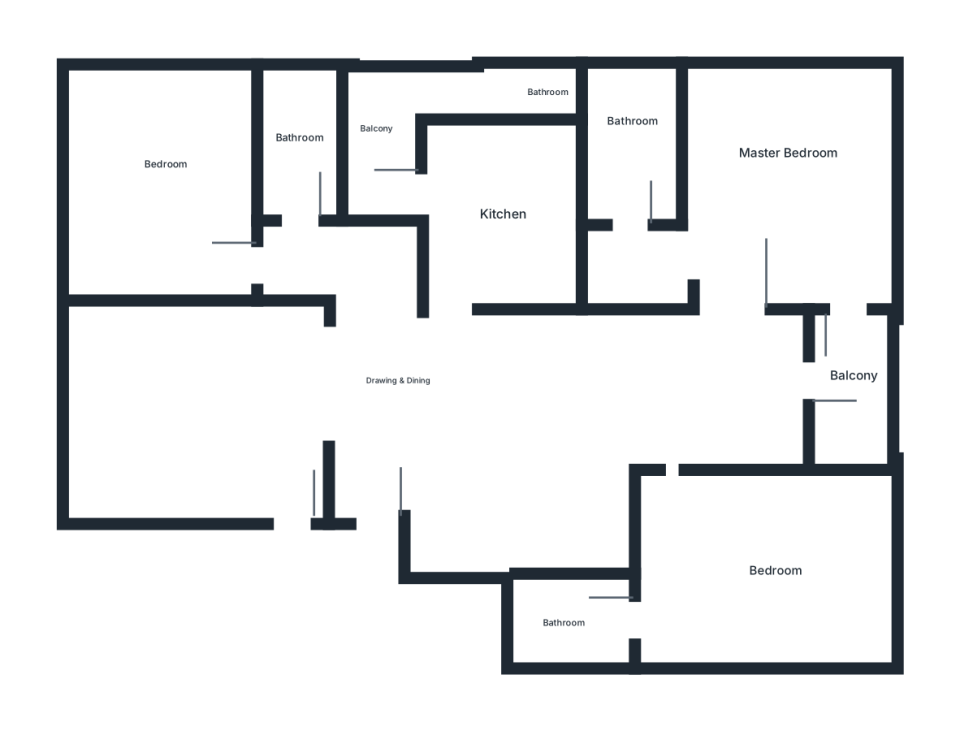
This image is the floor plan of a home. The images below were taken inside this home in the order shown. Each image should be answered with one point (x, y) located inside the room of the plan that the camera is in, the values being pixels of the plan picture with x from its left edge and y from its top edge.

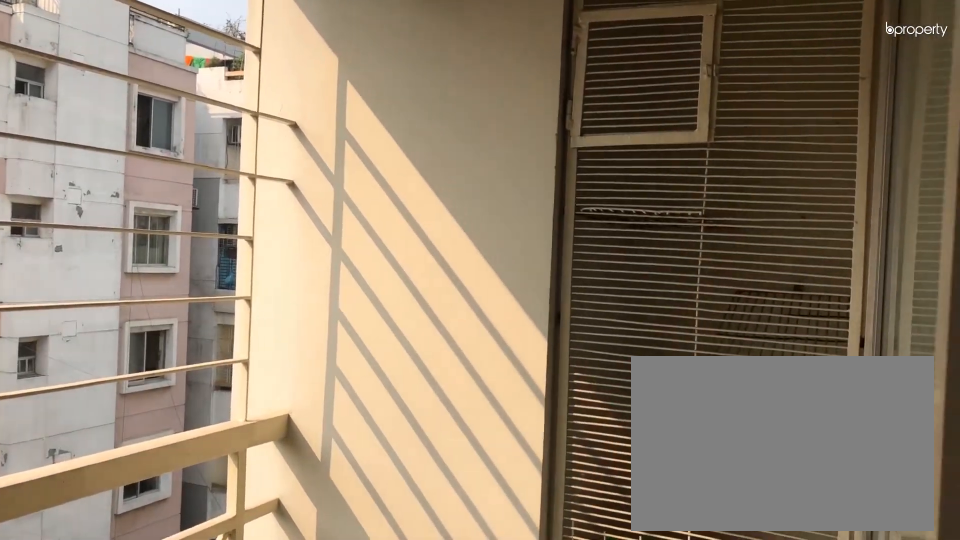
(848, 378)
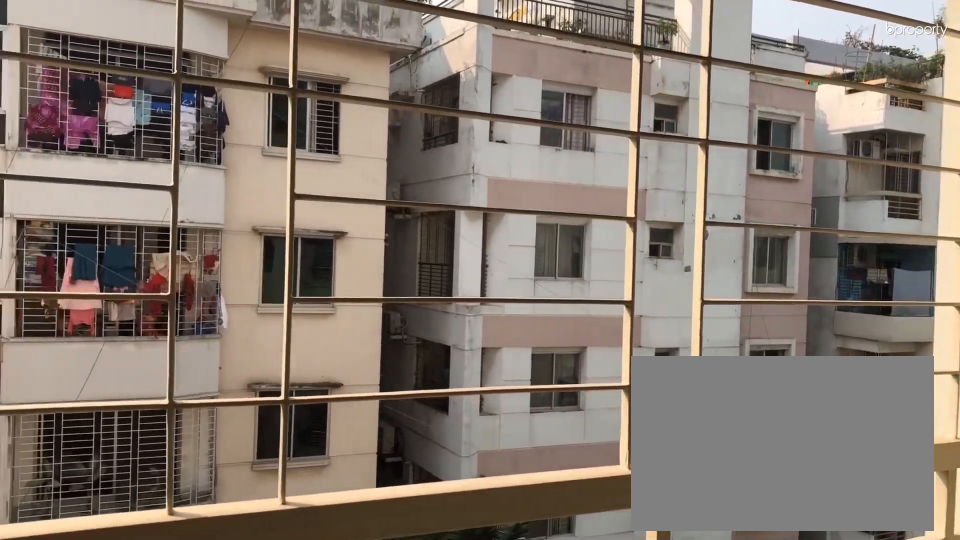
(848, 378)
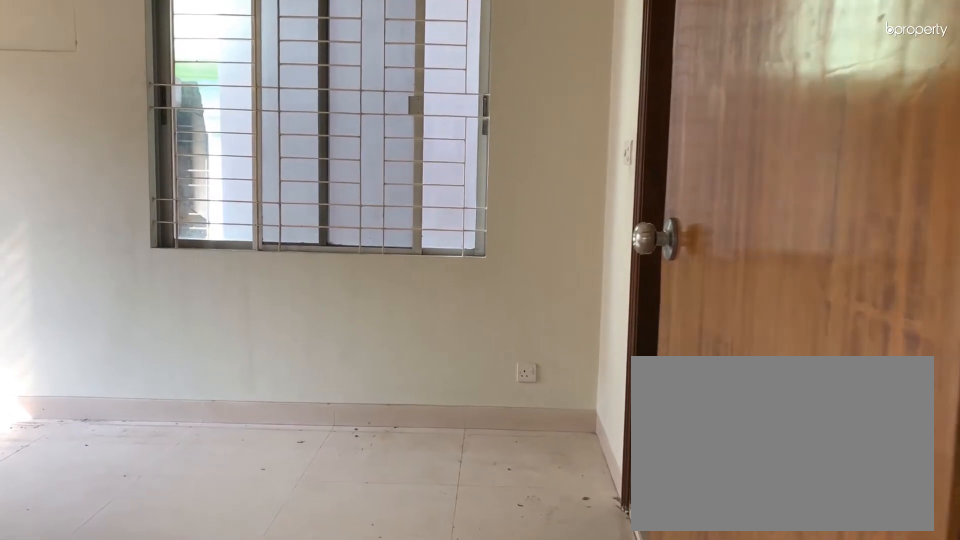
(704, 510)
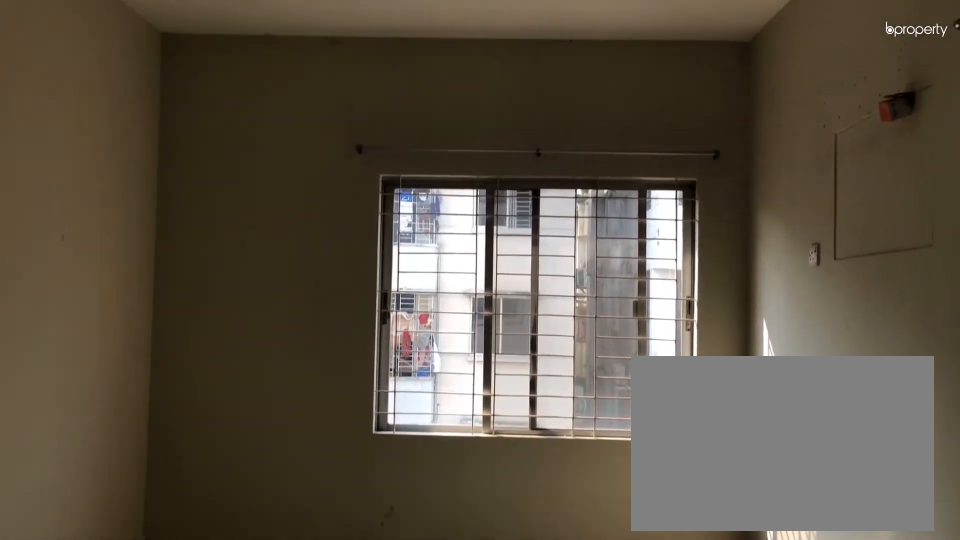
(781, 579)
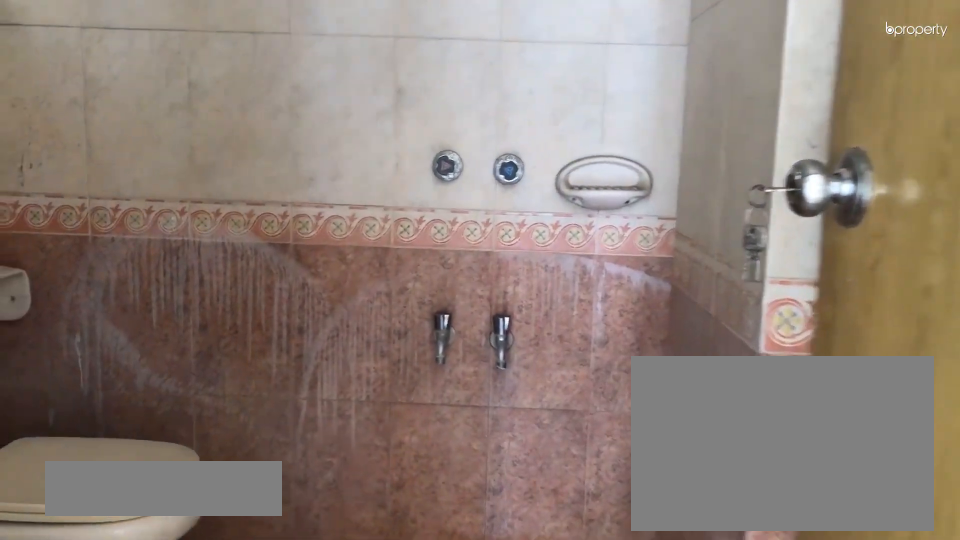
(571, 614)
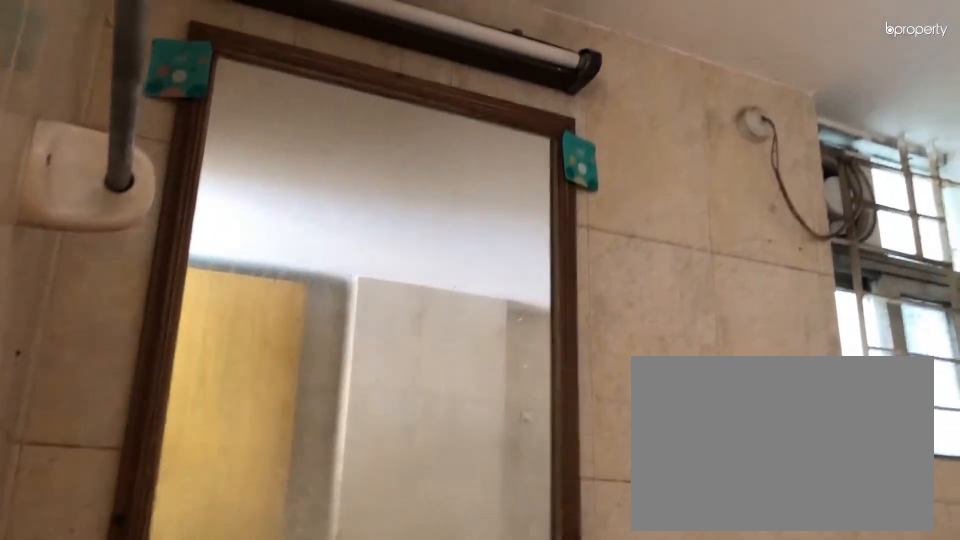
(571, 614)
